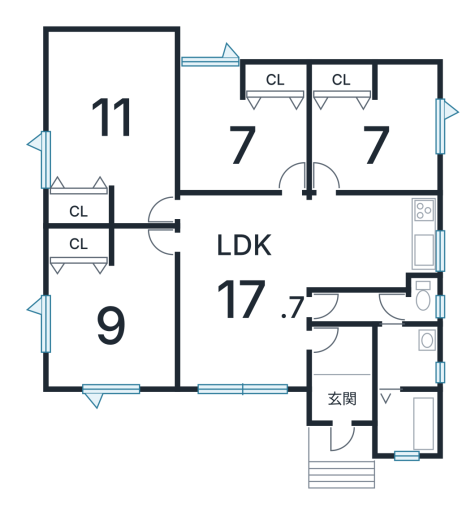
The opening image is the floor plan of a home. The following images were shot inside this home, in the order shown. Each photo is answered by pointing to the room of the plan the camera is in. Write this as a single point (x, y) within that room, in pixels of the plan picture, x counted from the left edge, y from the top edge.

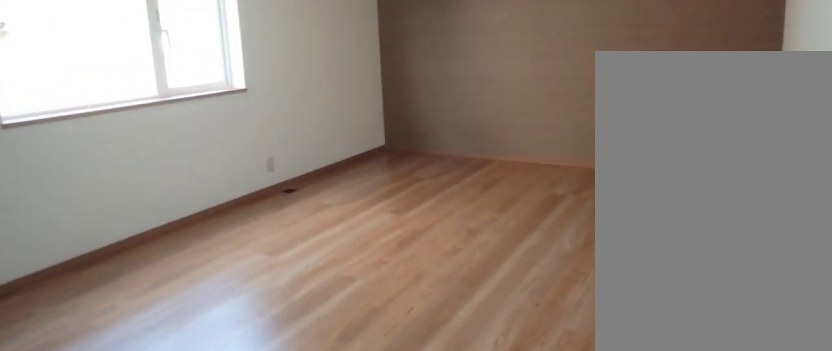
(107, 123)
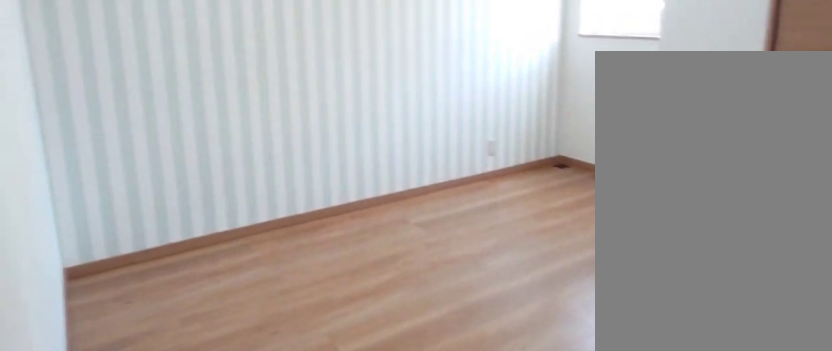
(238, 147)
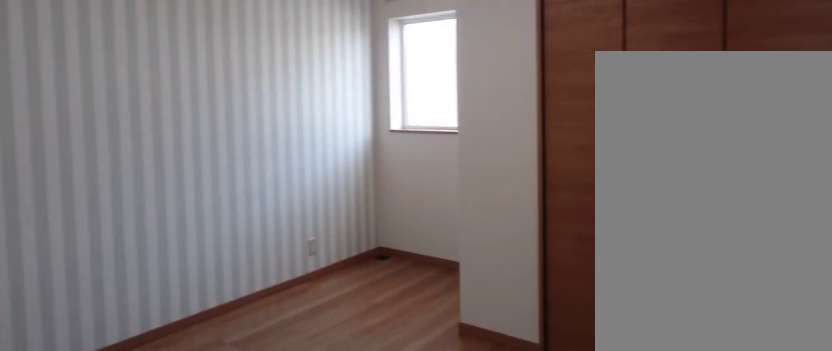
(238, 147)
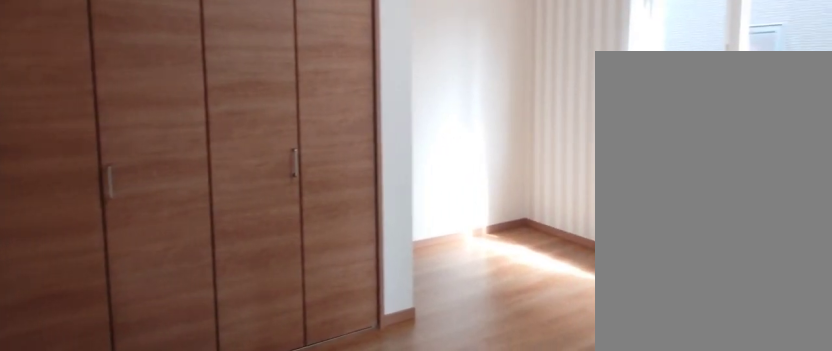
(378, 157)
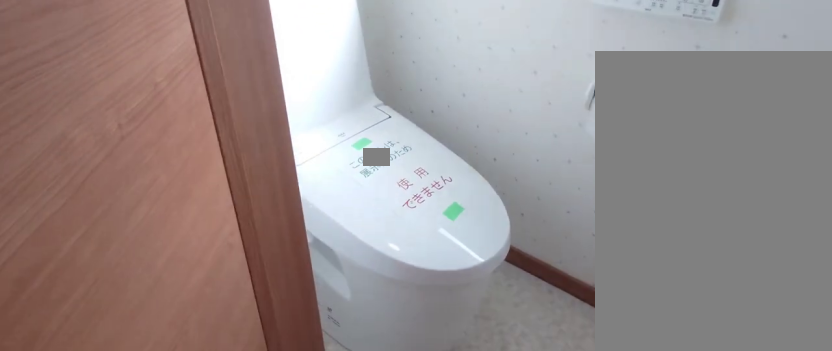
(422, 300)
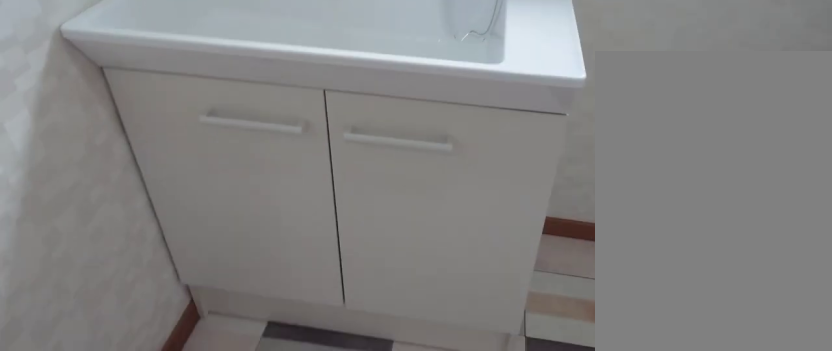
(403, 362)
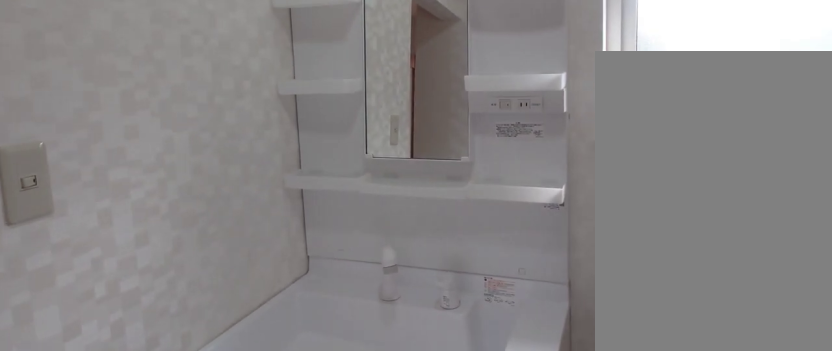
(403, 362)
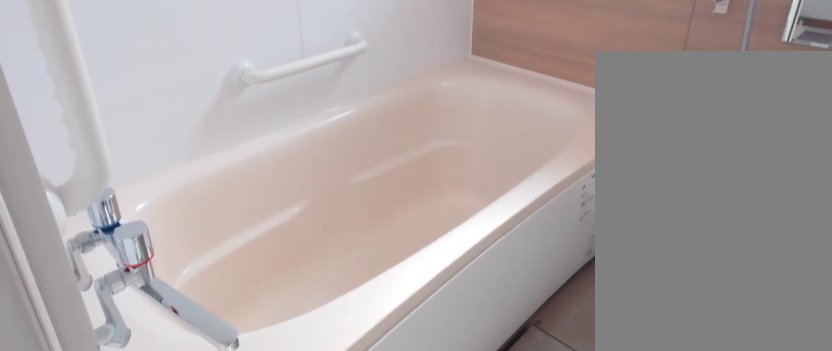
(406, 429)
